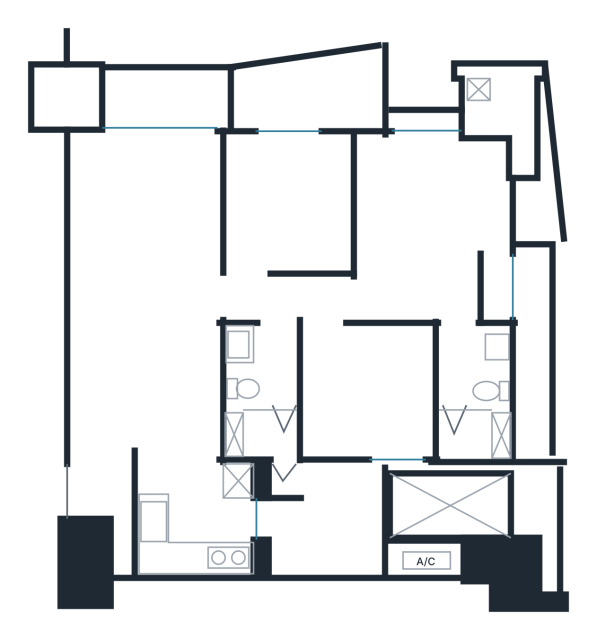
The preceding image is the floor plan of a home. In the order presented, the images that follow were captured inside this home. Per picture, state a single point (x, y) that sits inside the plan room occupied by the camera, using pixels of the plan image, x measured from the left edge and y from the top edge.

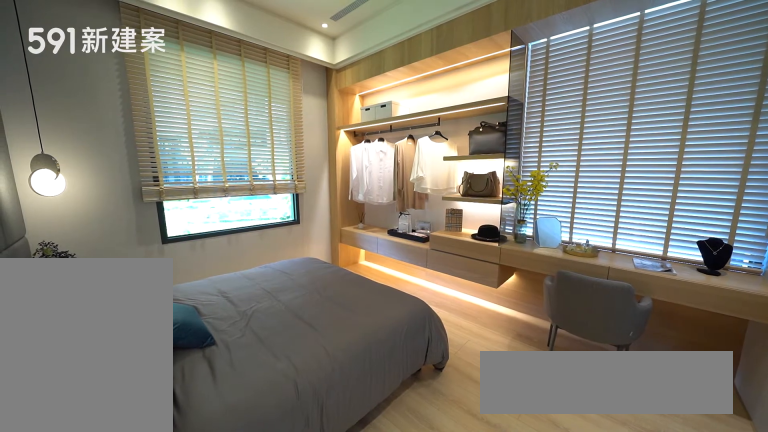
(437, 226)
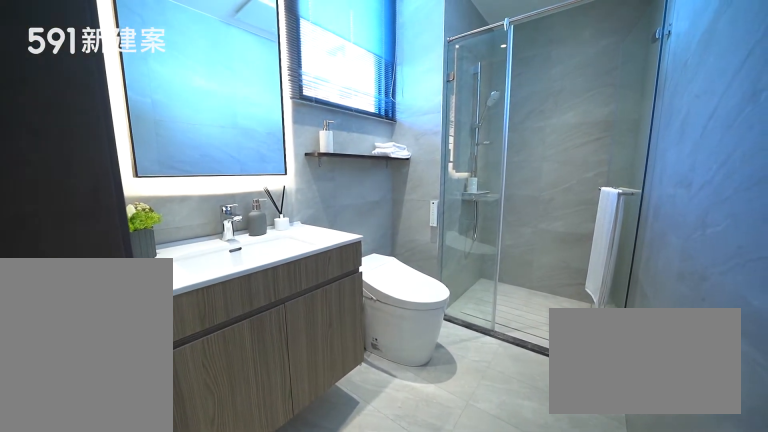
(474, 401)
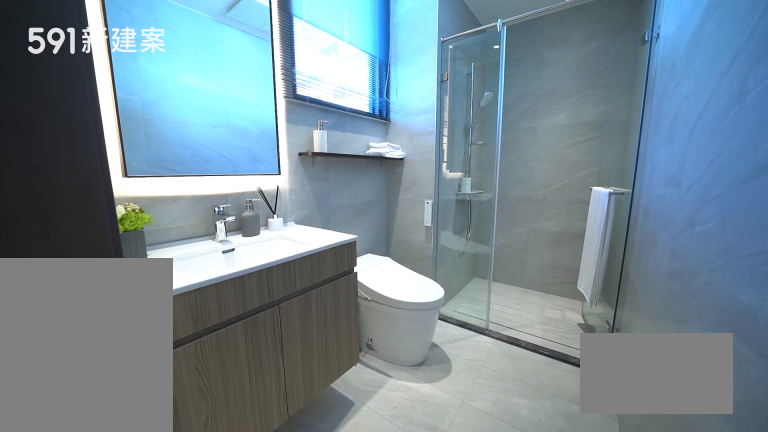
(474, 401)
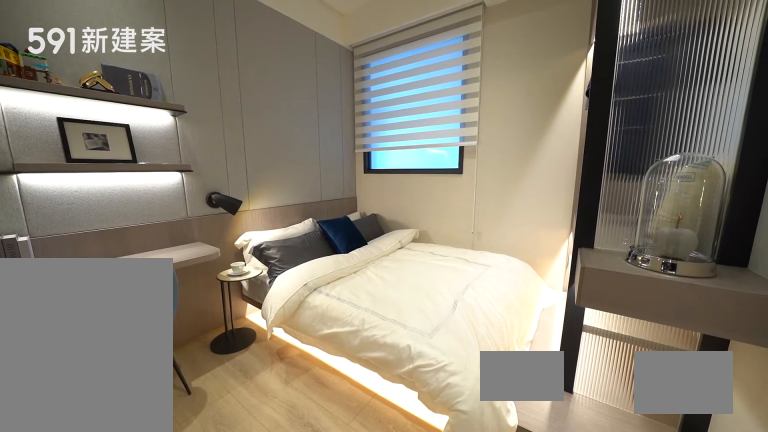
(372, 395)
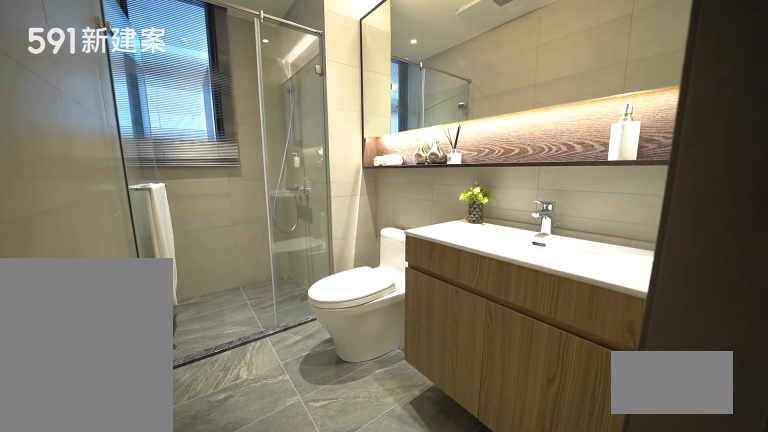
(261, 399)
